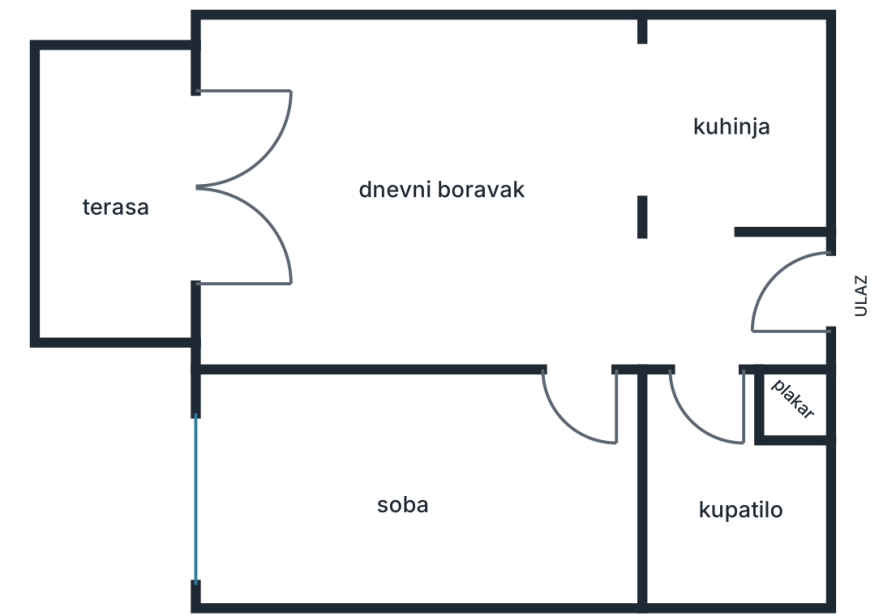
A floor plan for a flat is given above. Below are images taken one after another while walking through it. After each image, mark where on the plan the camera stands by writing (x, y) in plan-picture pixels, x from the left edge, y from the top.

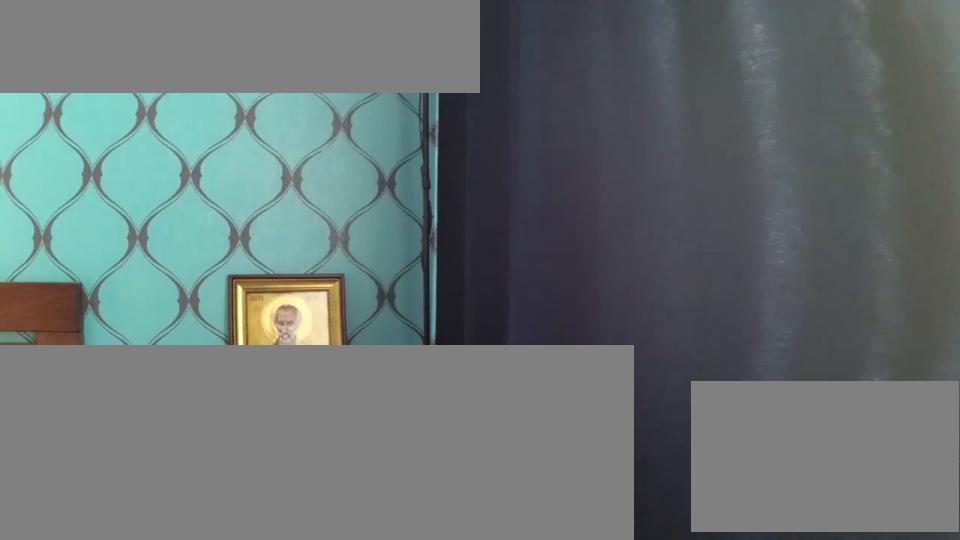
(263, 501)
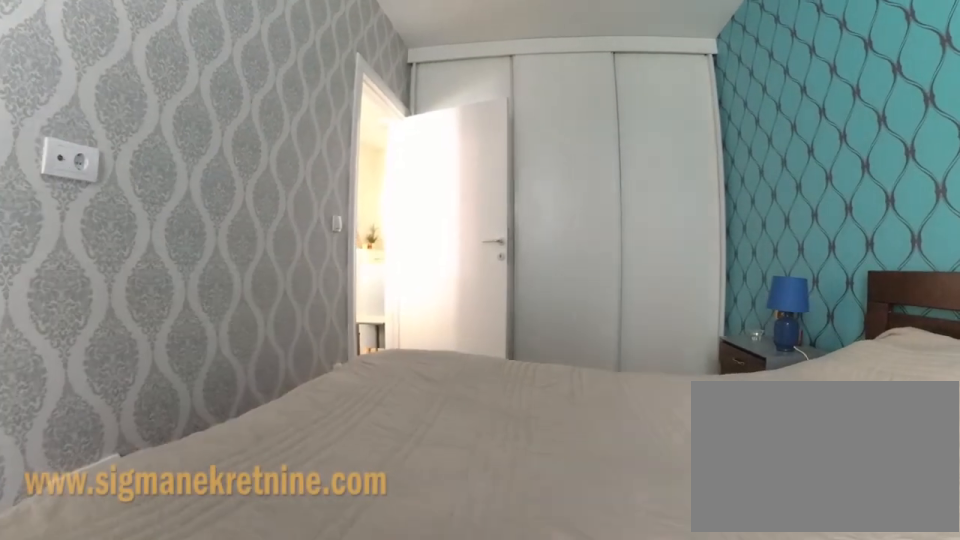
(298, 460)
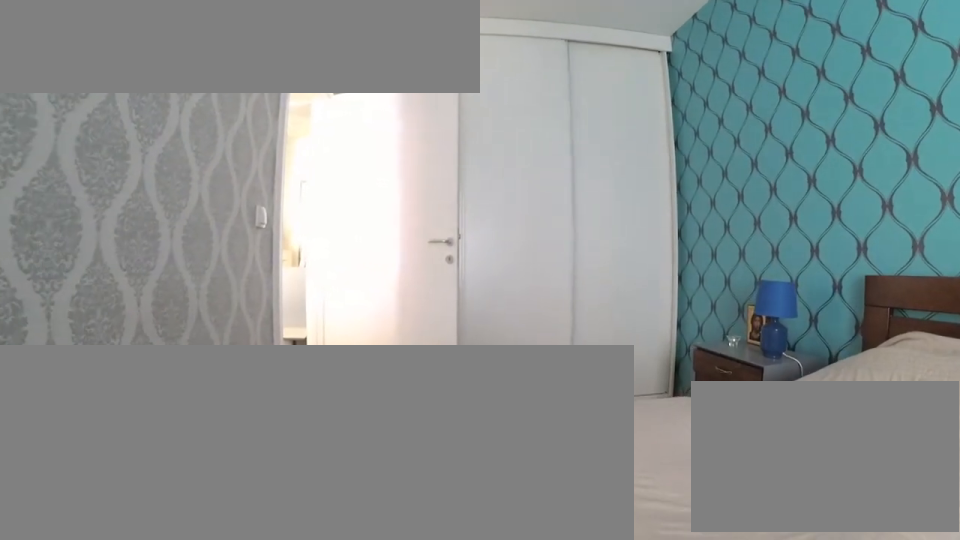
(347, 408)
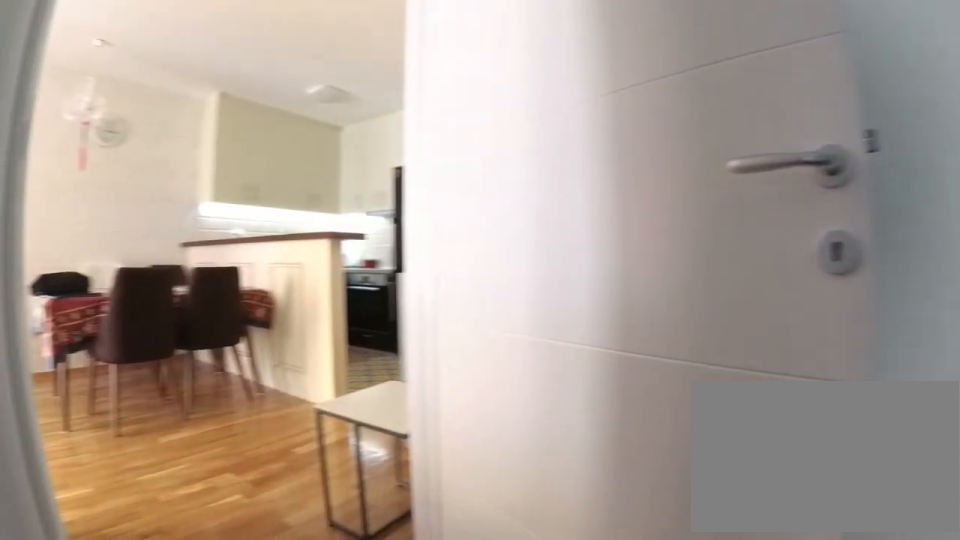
(523, 427)
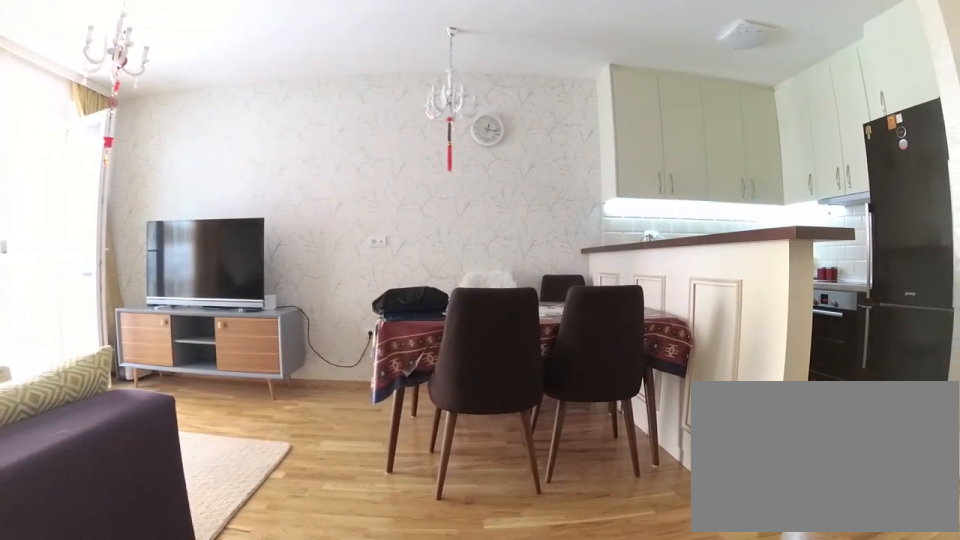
(572, 379)
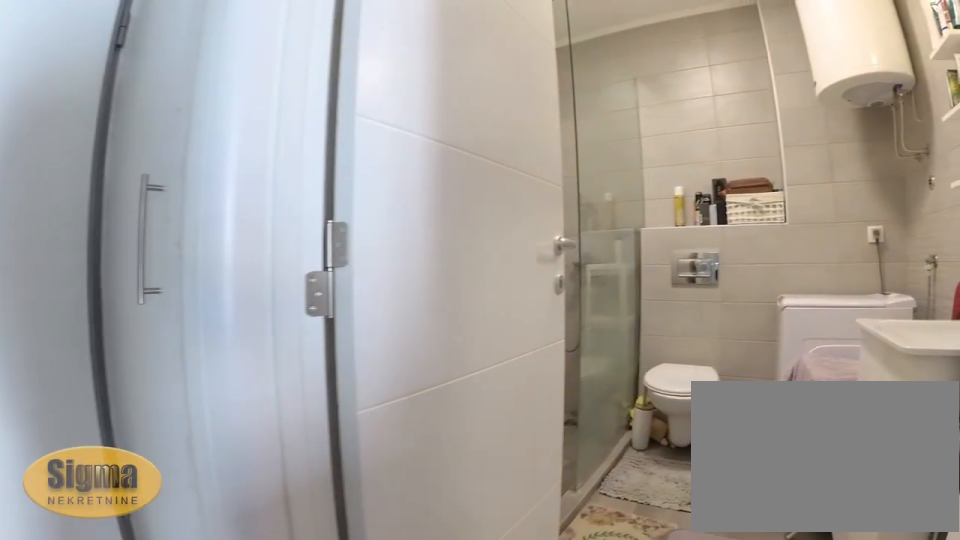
(709, 300)
